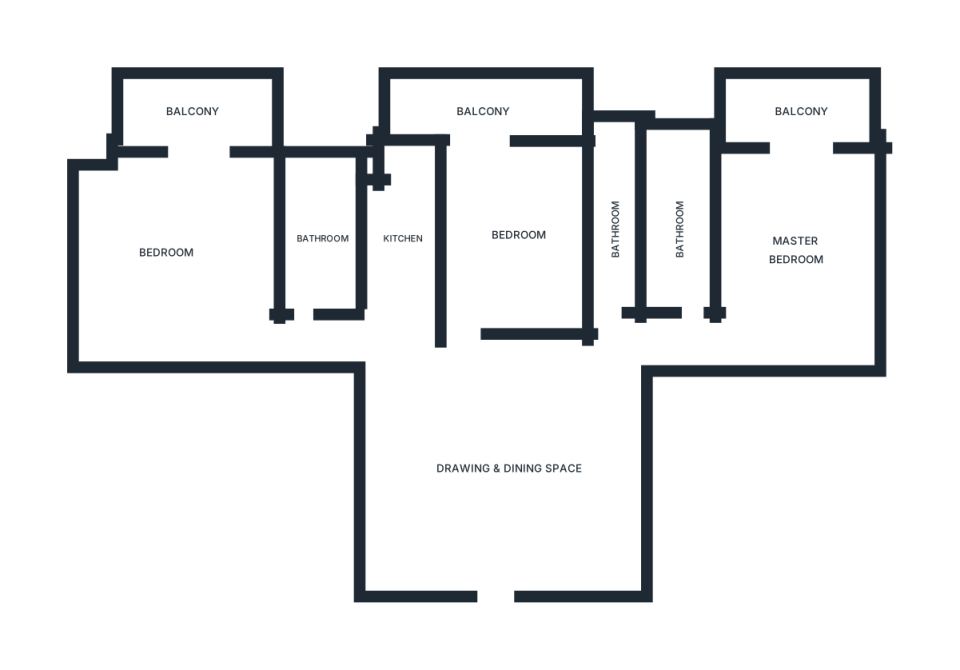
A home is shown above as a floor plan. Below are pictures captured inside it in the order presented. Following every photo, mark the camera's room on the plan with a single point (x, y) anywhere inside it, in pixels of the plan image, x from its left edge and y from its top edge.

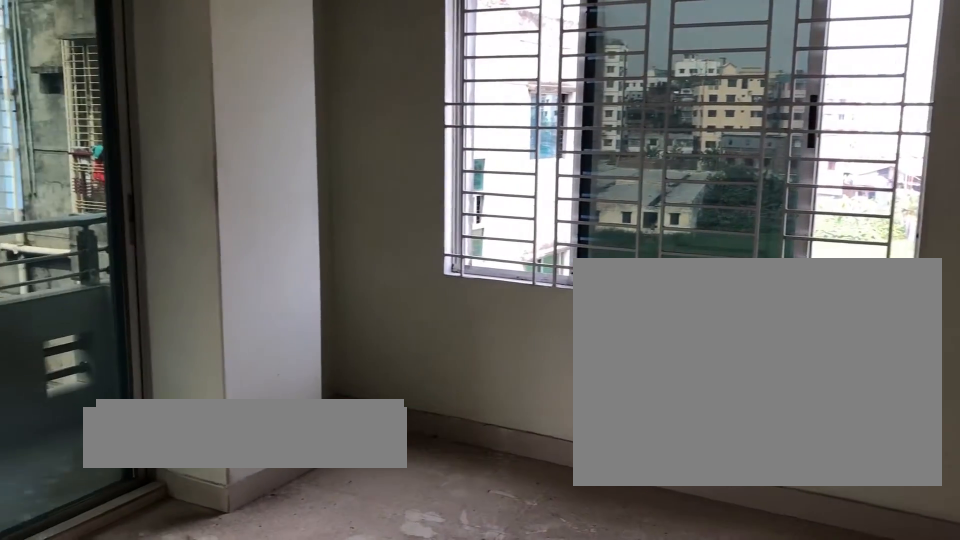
(792, 278)
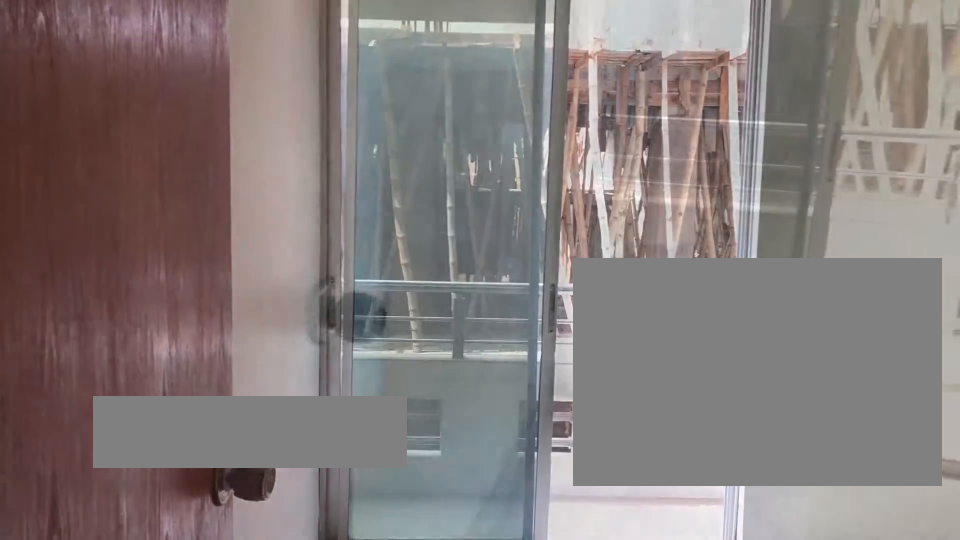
(518, 236)
